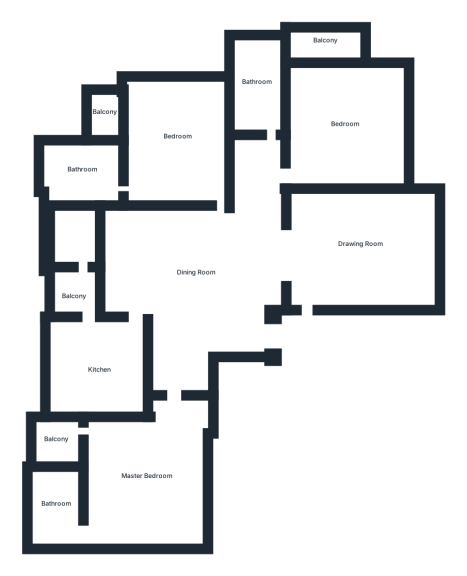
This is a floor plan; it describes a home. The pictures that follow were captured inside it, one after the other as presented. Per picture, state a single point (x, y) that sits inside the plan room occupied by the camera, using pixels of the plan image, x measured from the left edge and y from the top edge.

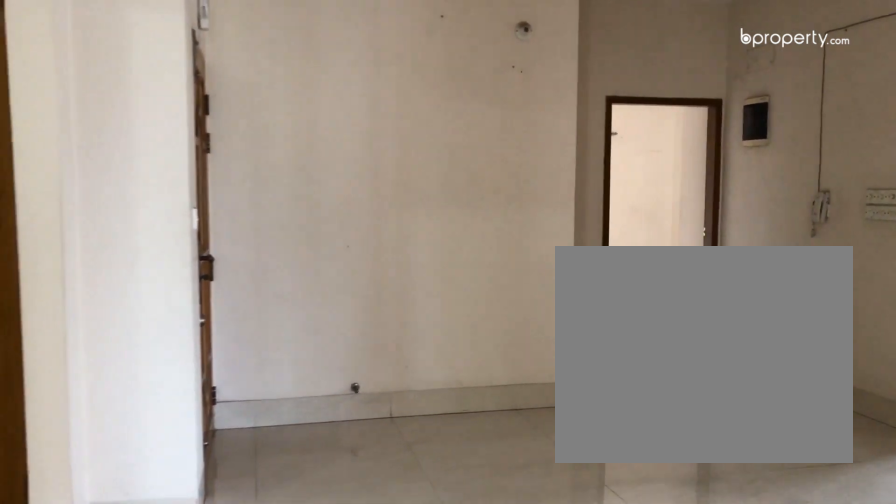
(201, 273)
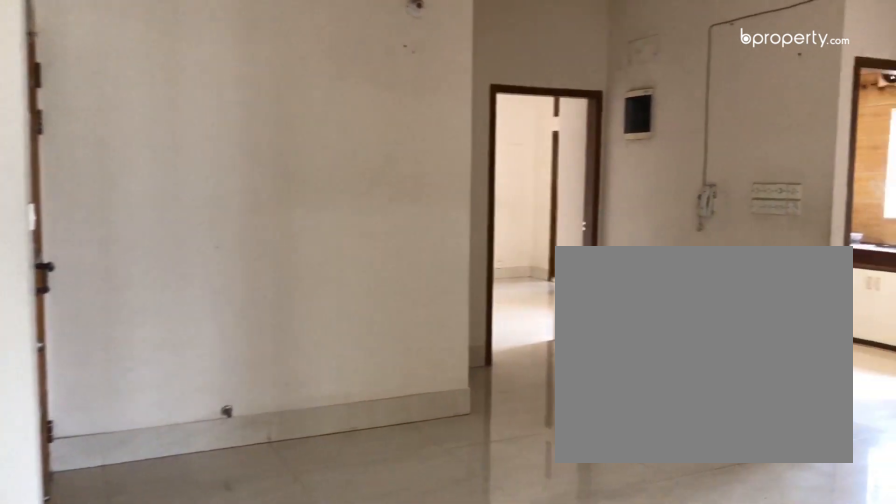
(201, 273)
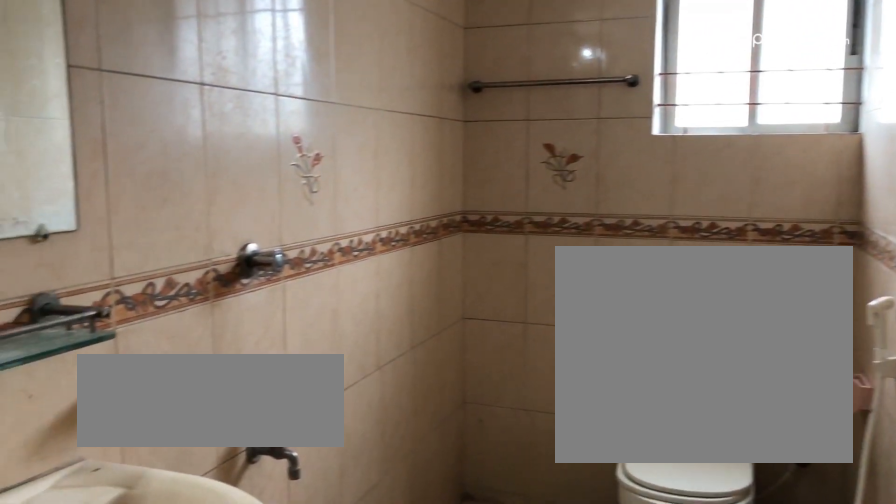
(261, 88)
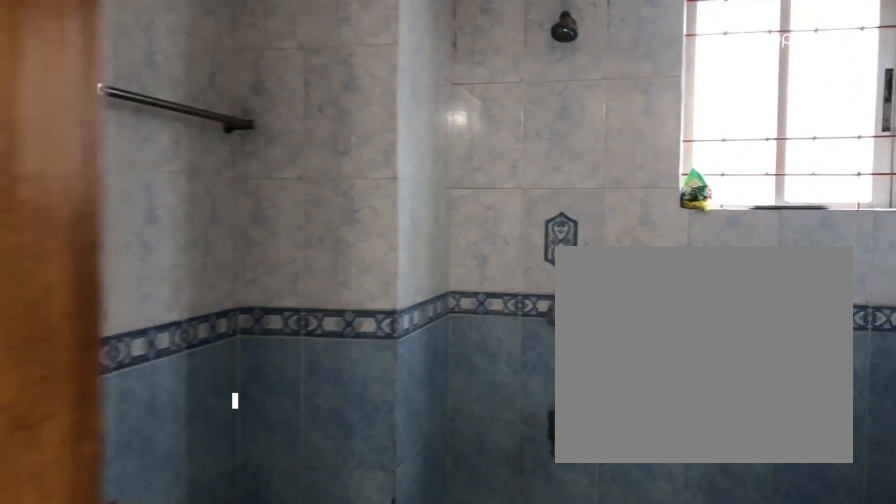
(82, 175)
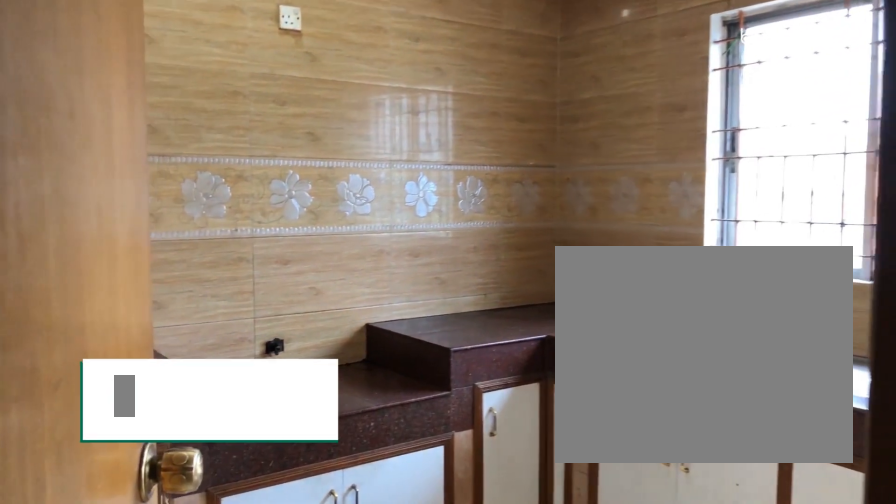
(96, 372)
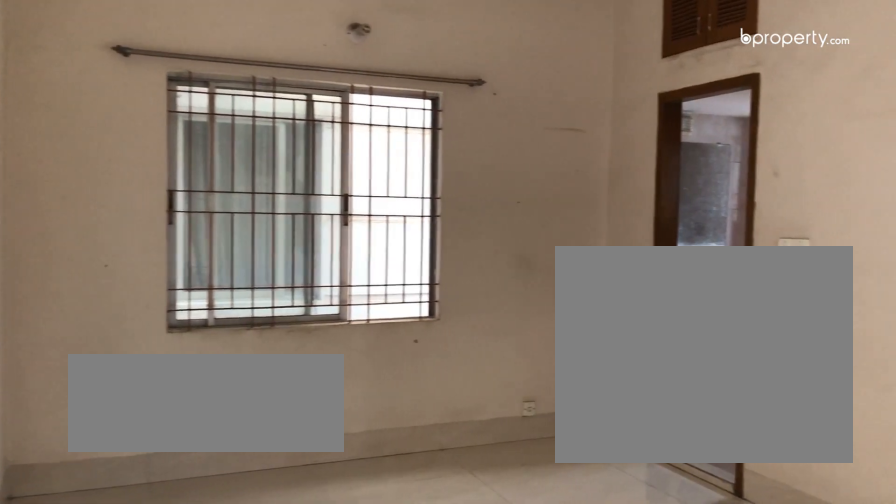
(146, 475)
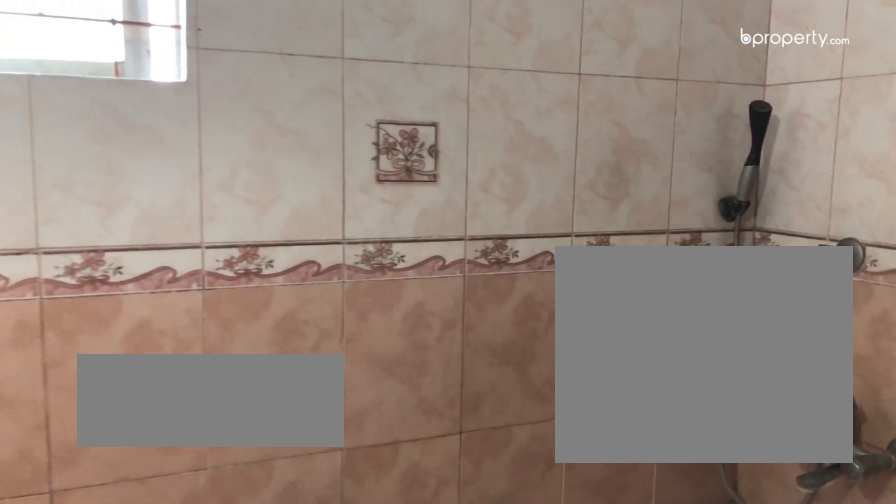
(58, 511)
